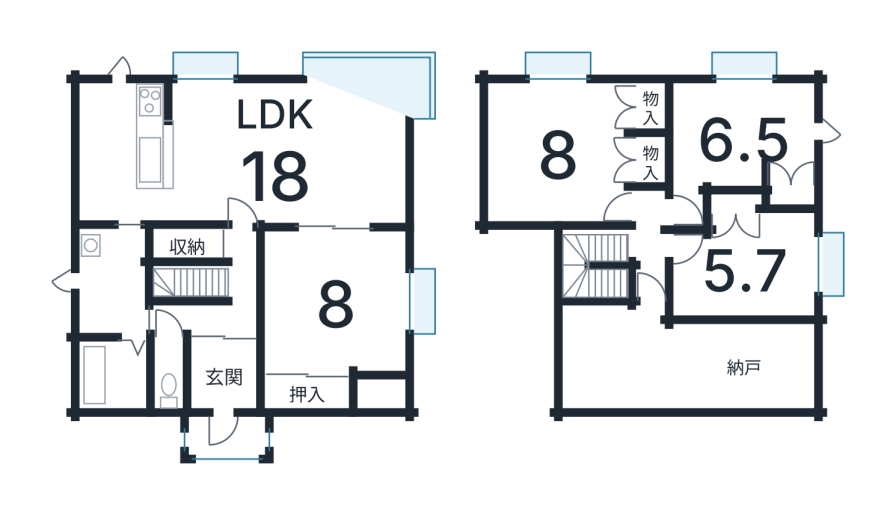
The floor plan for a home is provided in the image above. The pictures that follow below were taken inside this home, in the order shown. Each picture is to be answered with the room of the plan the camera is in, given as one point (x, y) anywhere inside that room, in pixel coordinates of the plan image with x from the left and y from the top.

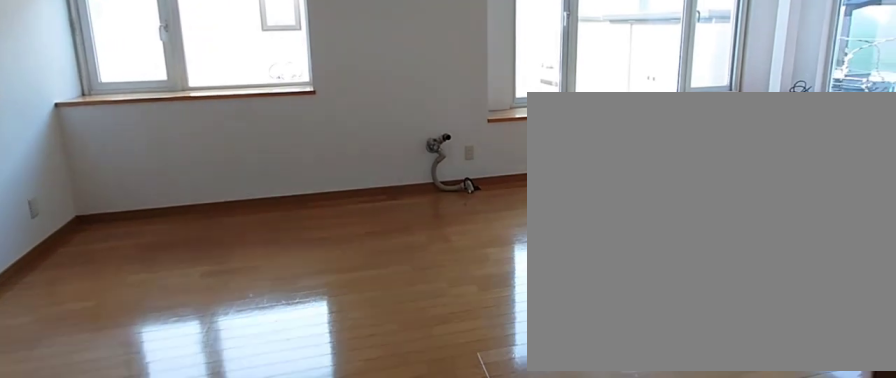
(286, 153)
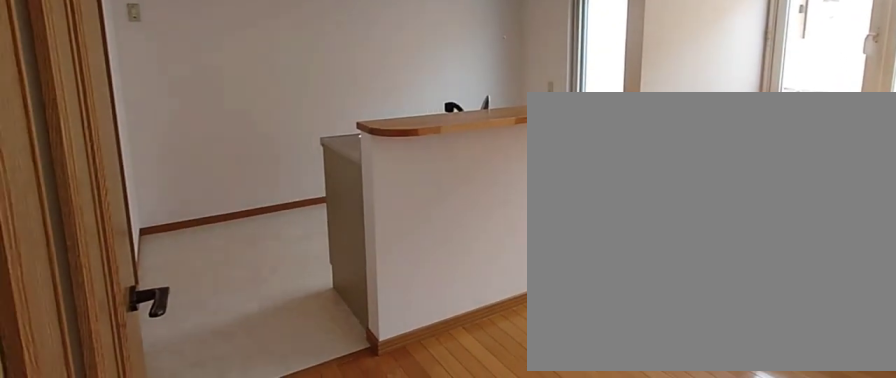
(286, 153)
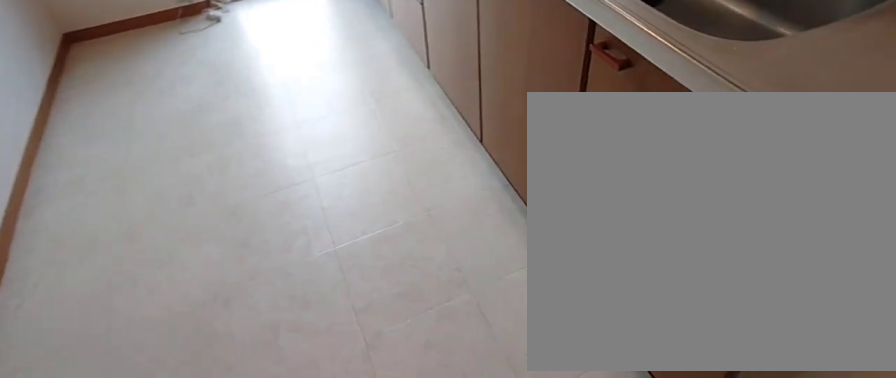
(110, 153)
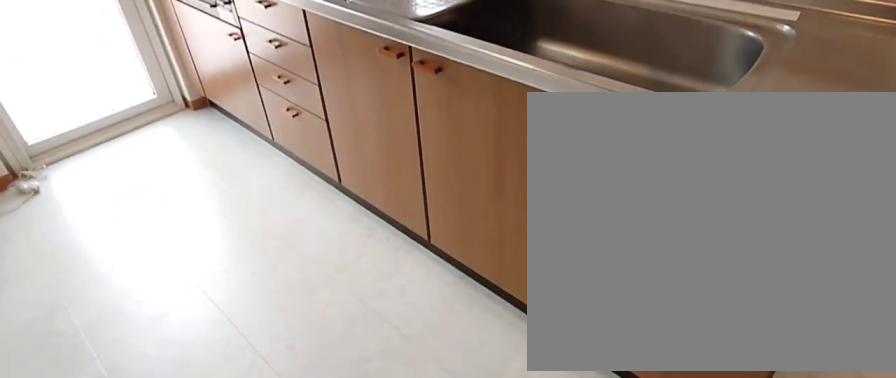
(110, 153)
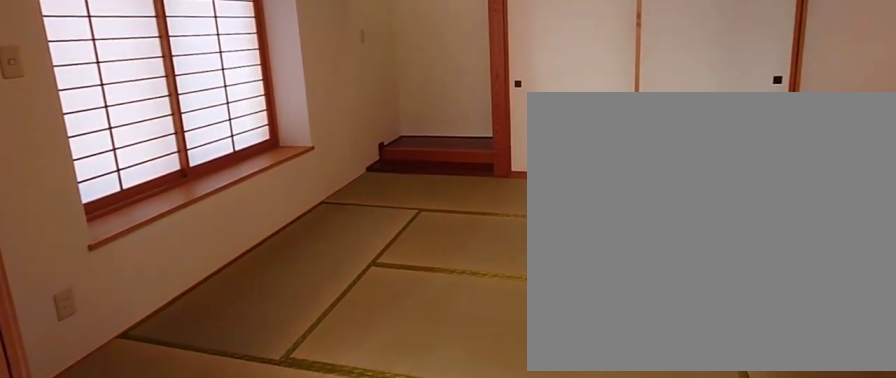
(336, 308)
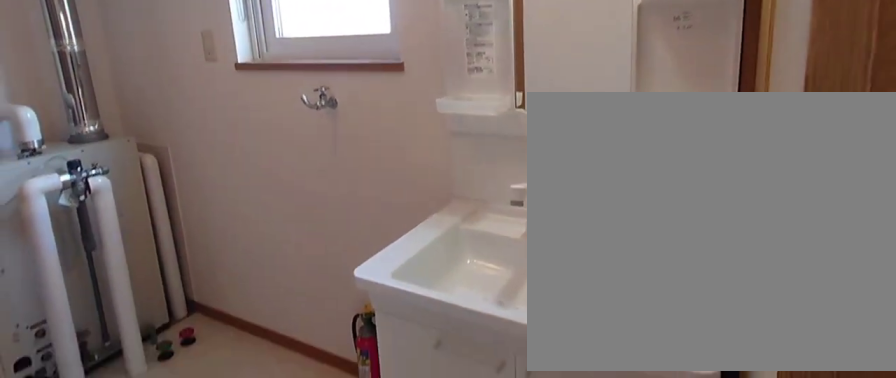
(108, 293)
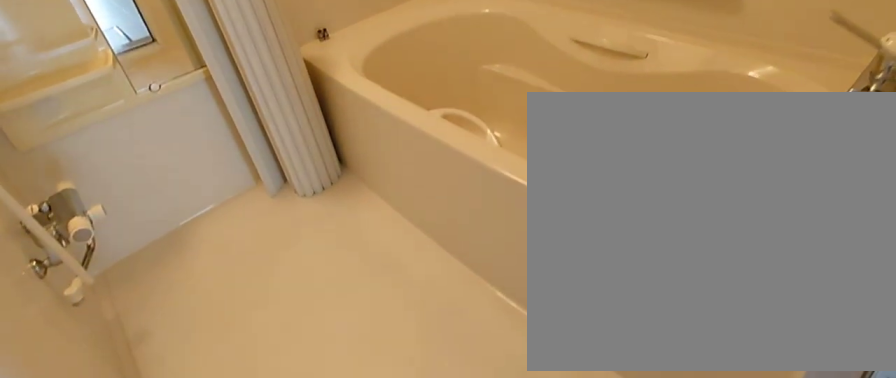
(111, 380)
